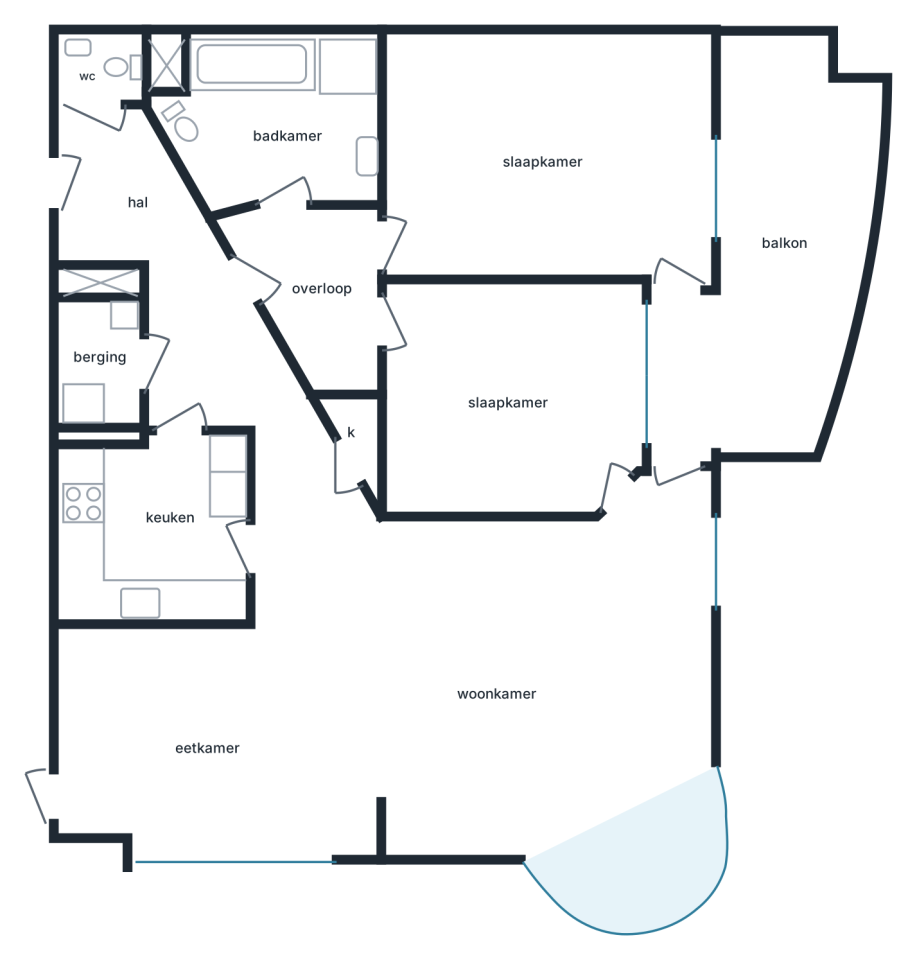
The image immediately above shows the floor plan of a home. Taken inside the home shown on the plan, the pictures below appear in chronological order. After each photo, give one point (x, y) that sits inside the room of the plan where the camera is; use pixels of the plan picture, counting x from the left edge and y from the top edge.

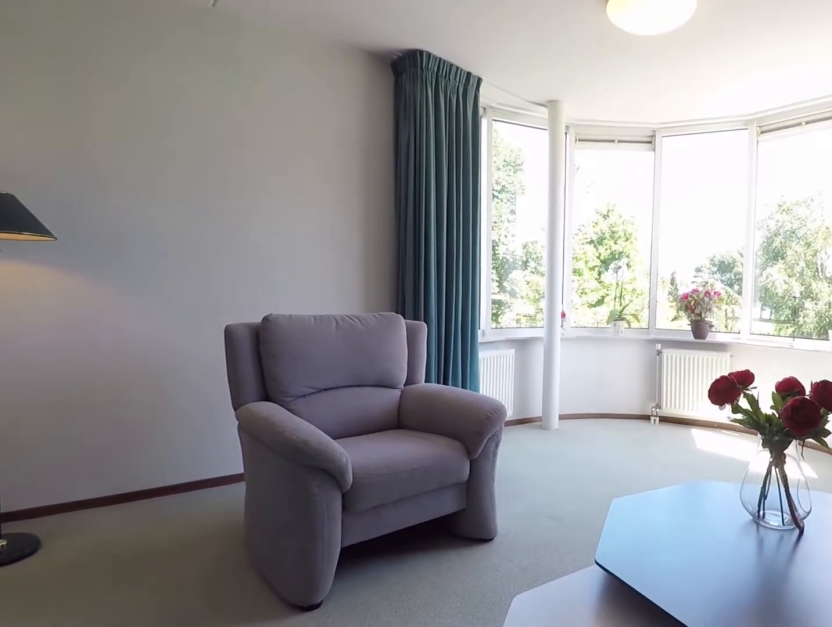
(250, 844)
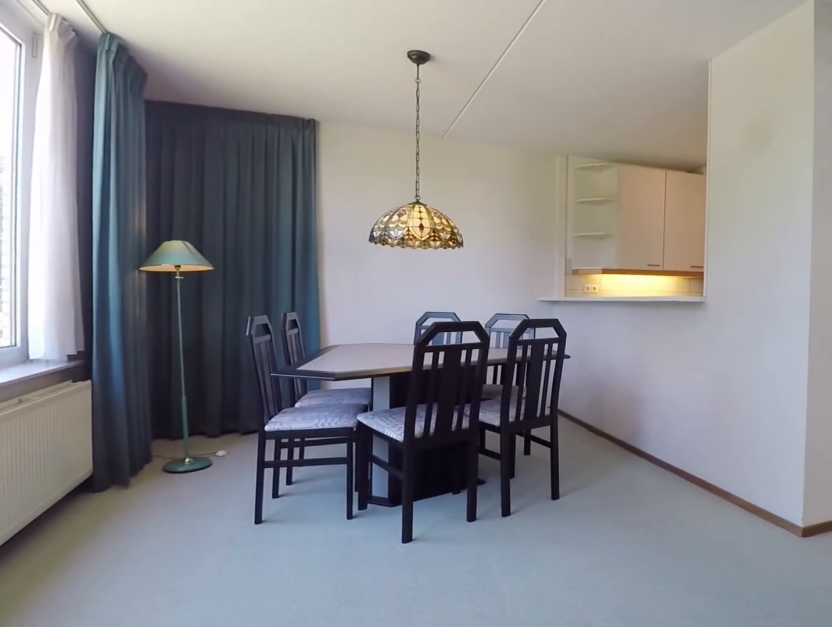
(98, 704)
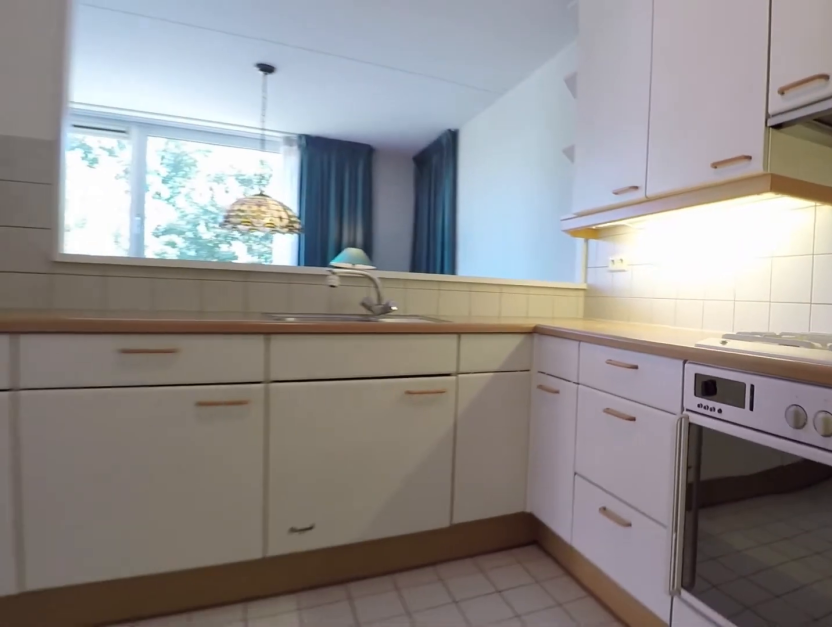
(126, 568)
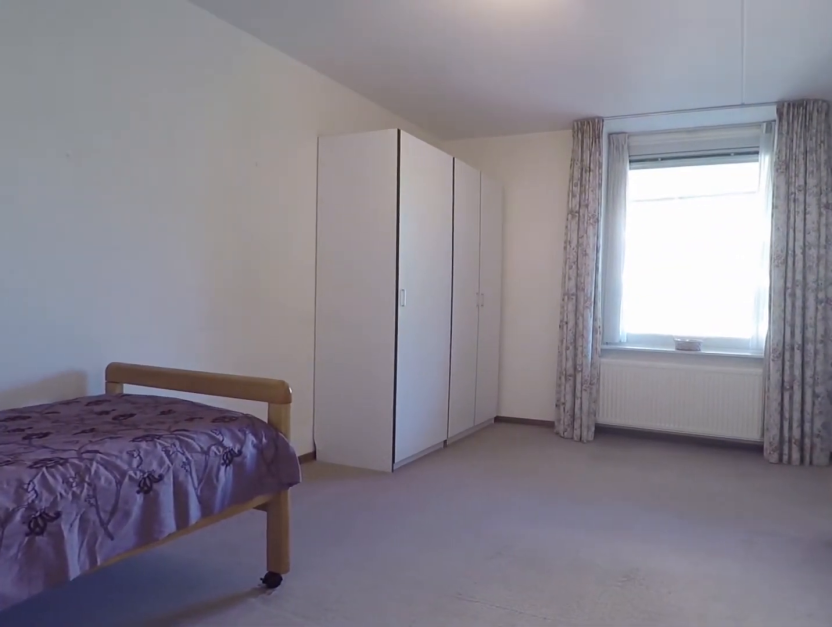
(547, 158)
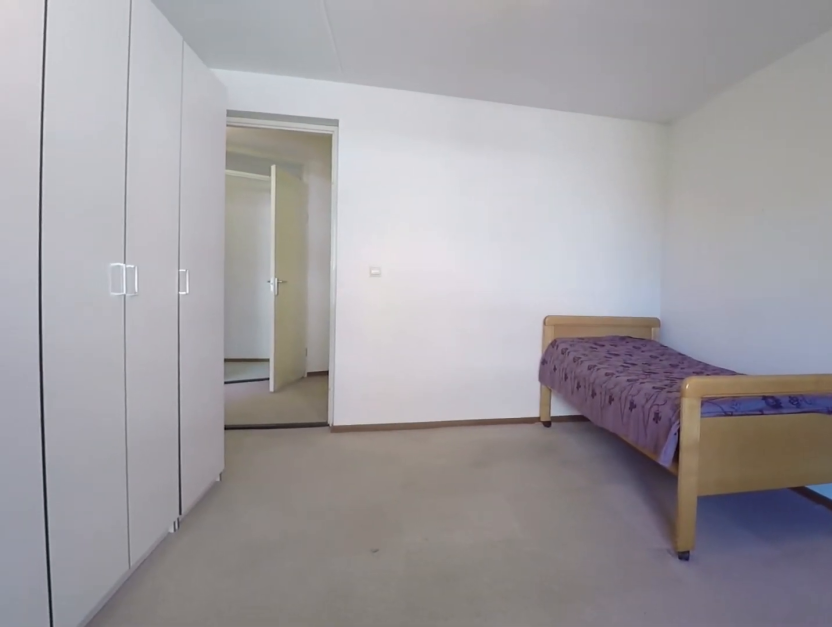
(547, 158)
